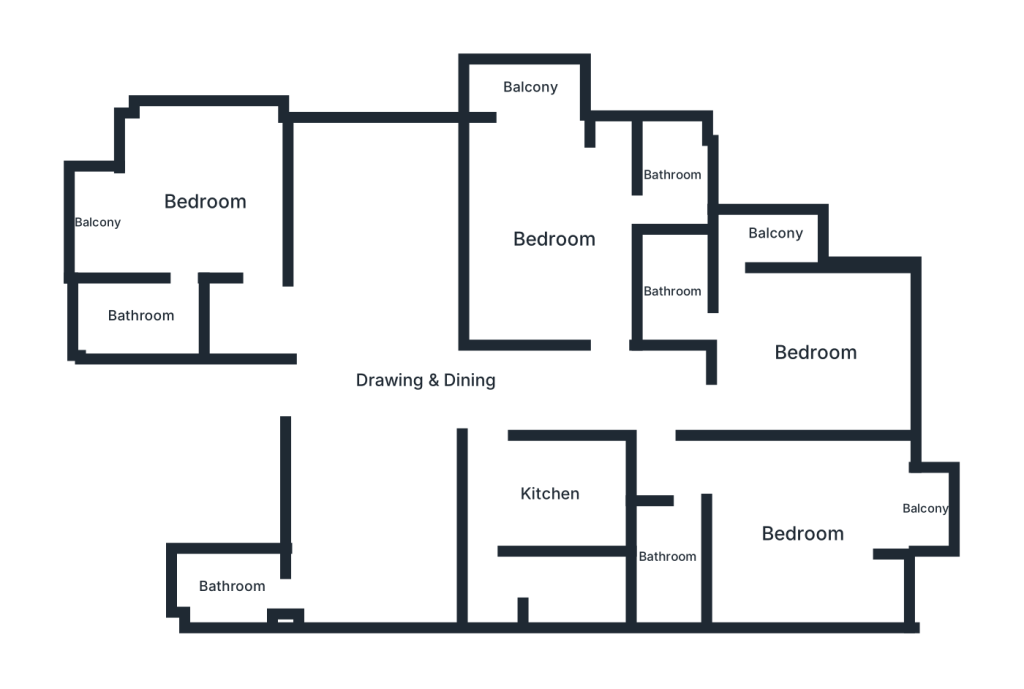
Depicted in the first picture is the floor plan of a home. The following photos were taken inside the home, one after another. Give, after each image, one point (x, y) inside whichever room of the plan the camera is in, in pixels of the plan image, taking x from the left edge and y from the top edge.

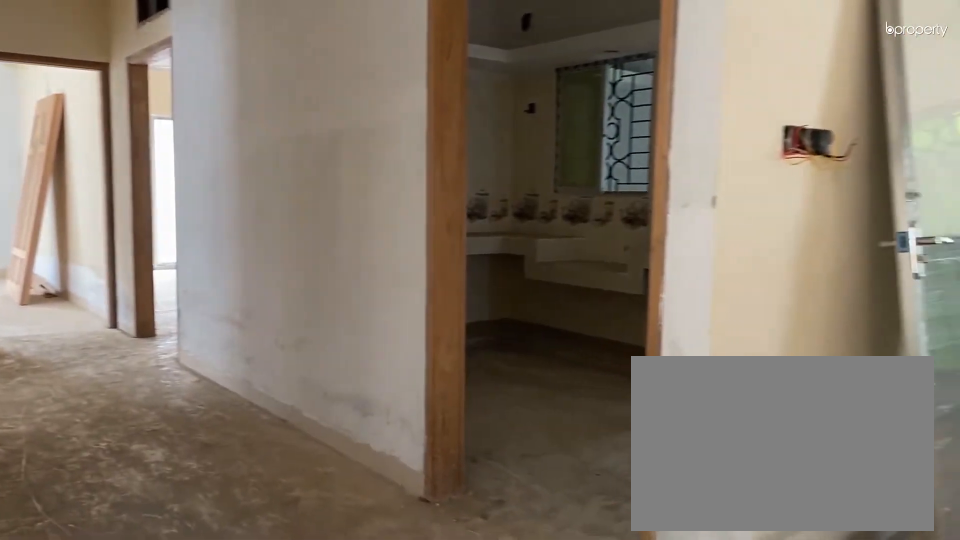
(425, 380)
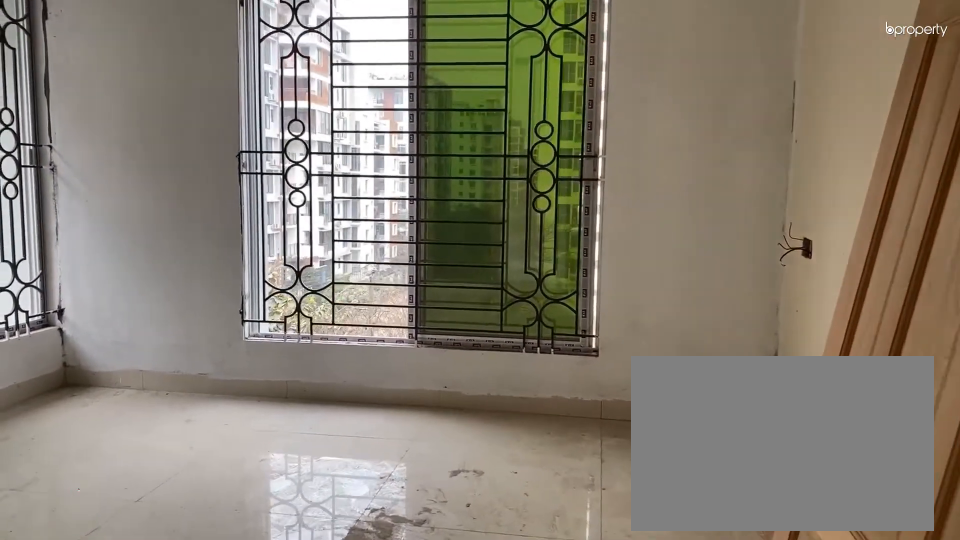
(814, 353)
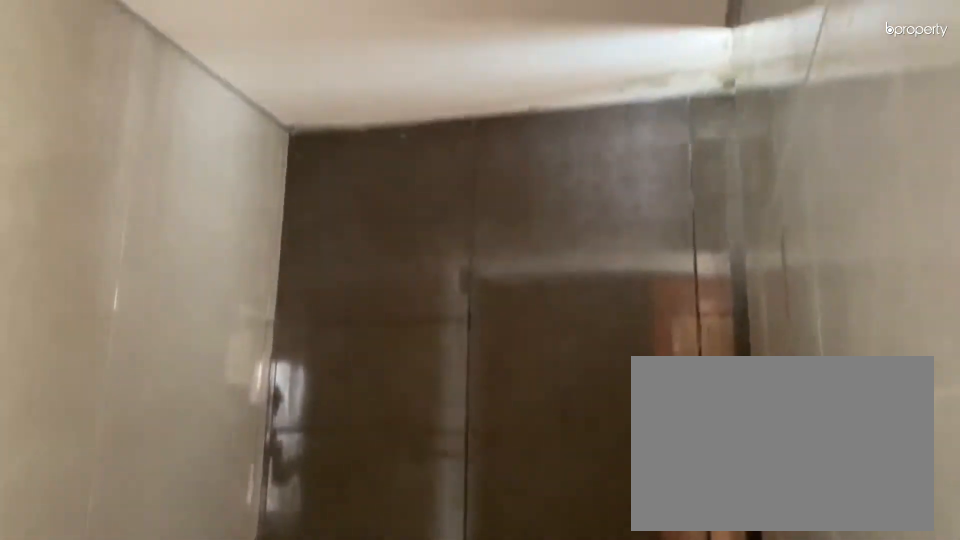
(673, 292)
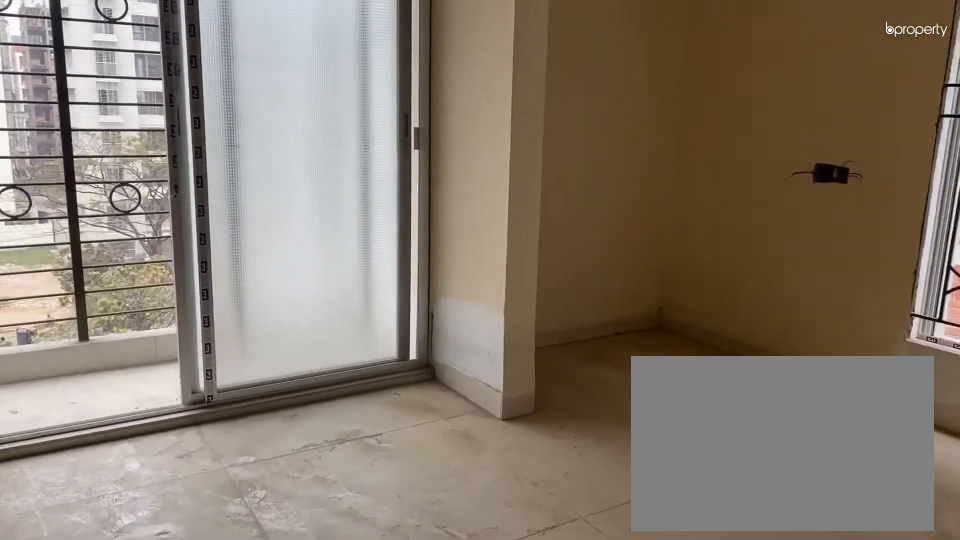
(803, 533)
